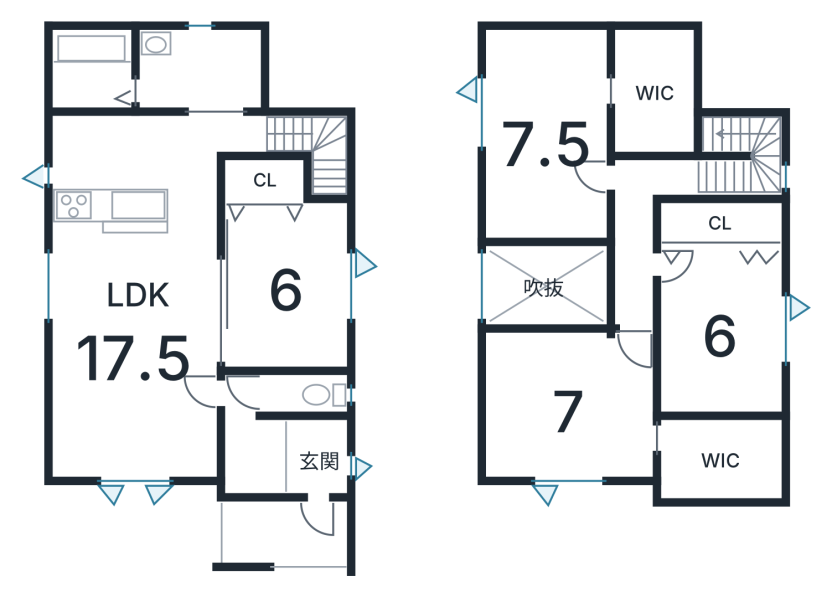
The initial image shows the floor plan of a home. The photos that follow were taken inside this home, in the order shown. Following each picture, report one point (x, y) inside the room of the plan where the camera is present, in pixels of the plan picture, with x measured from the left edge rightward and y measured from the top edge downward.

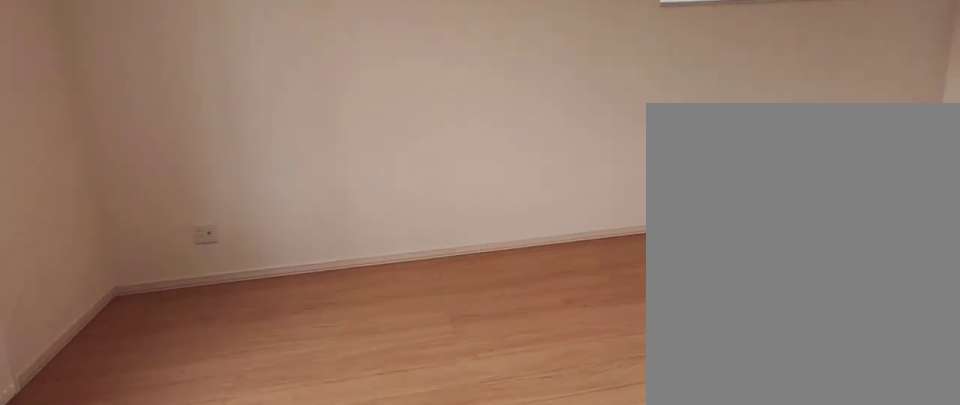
(145, 355)
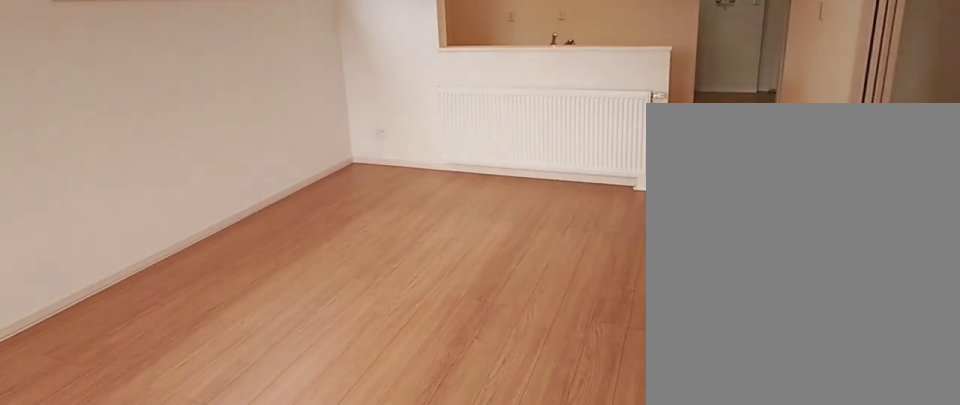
(145, 355)
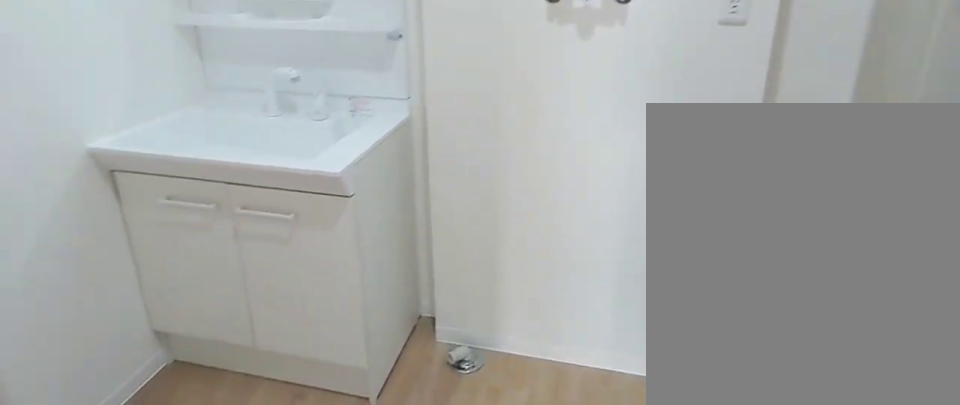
(203, 85)
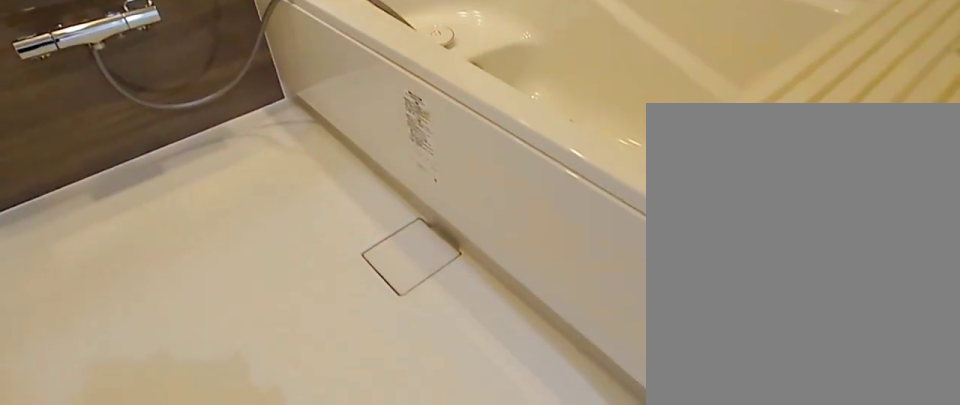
(95, 71)
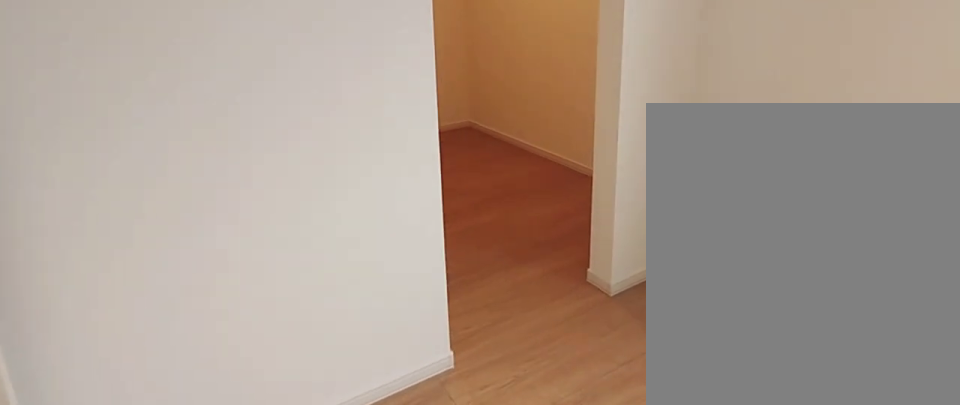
(565, 406)
